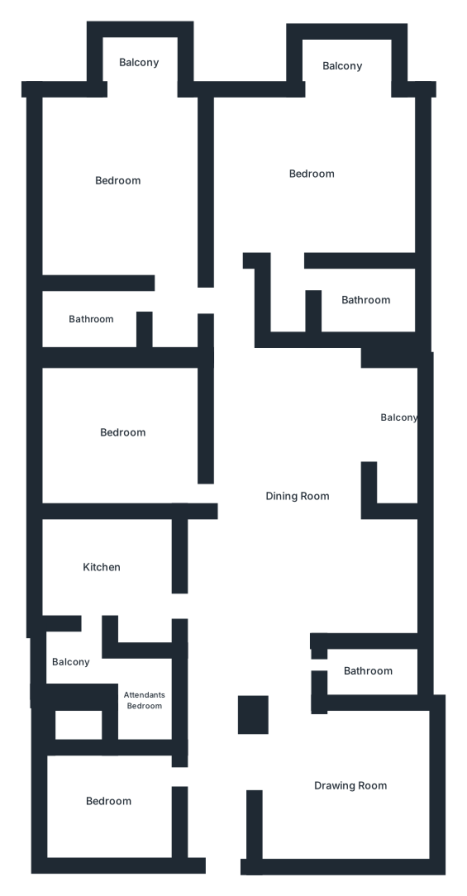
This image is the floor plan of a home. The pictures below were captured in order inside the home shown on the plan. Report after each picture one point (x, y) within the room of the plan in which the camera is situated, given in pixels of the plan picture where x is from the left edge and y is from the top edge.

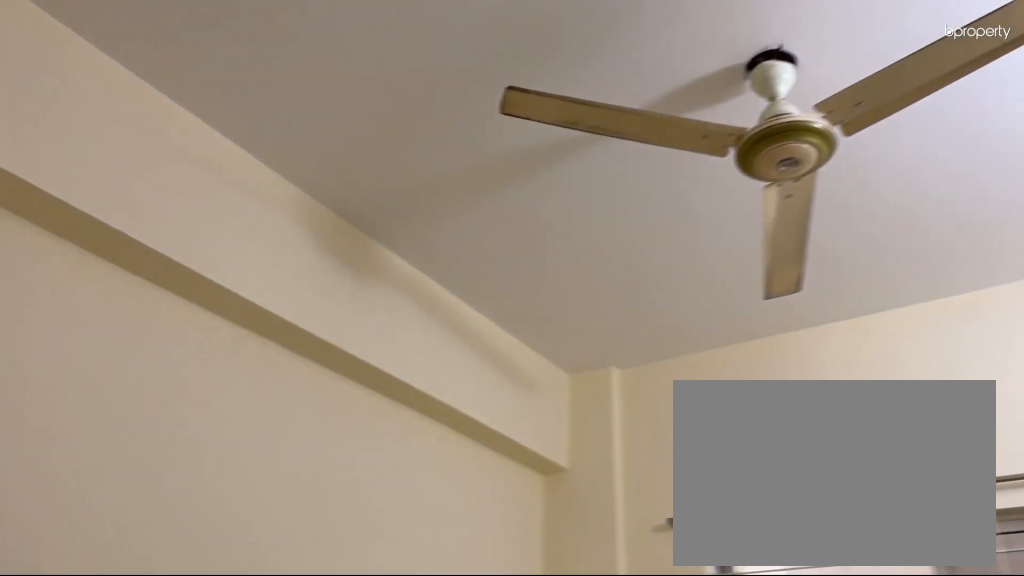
(107, 799)
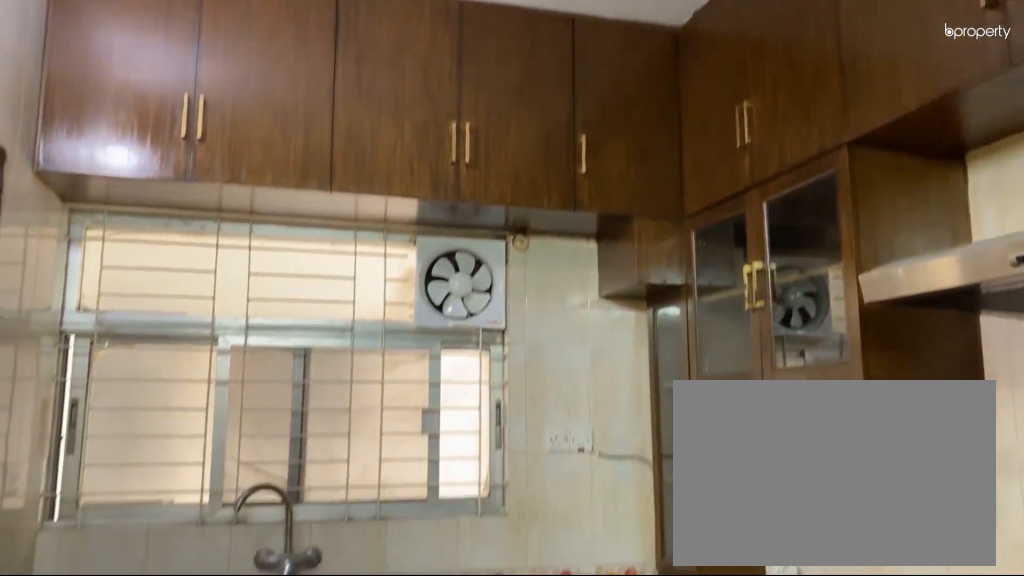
(104, 566)
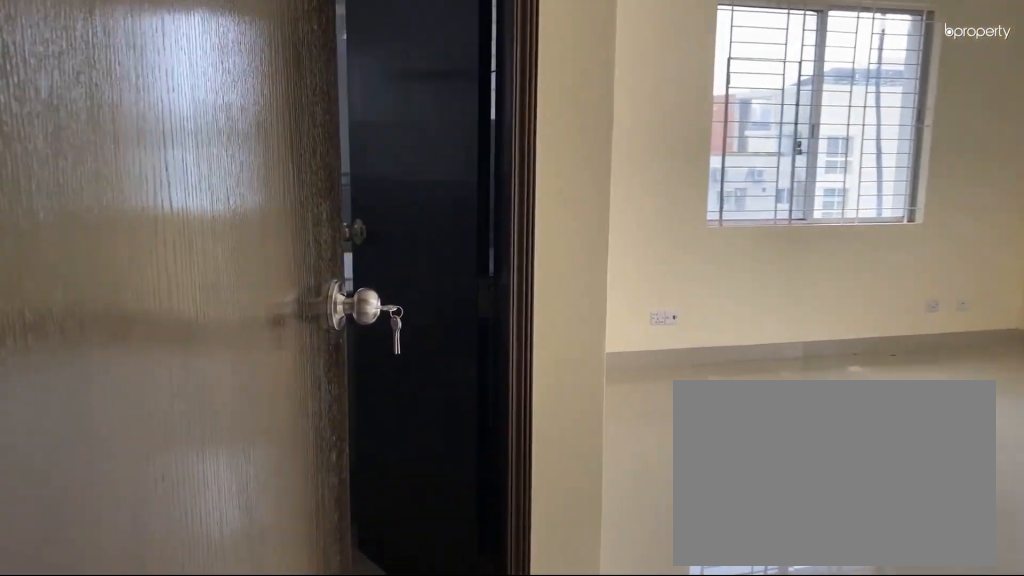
(117, 186)
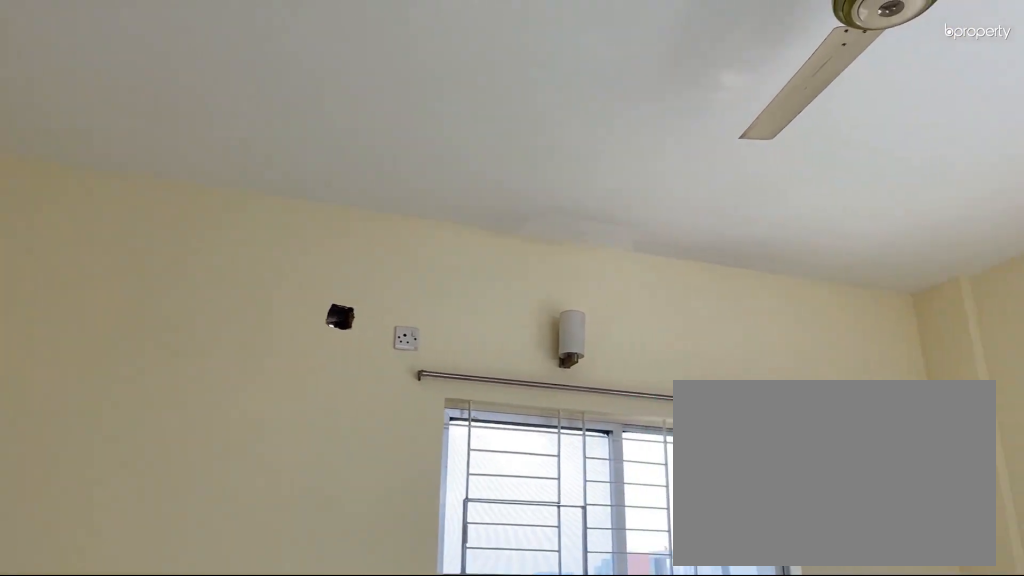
(117, 186)
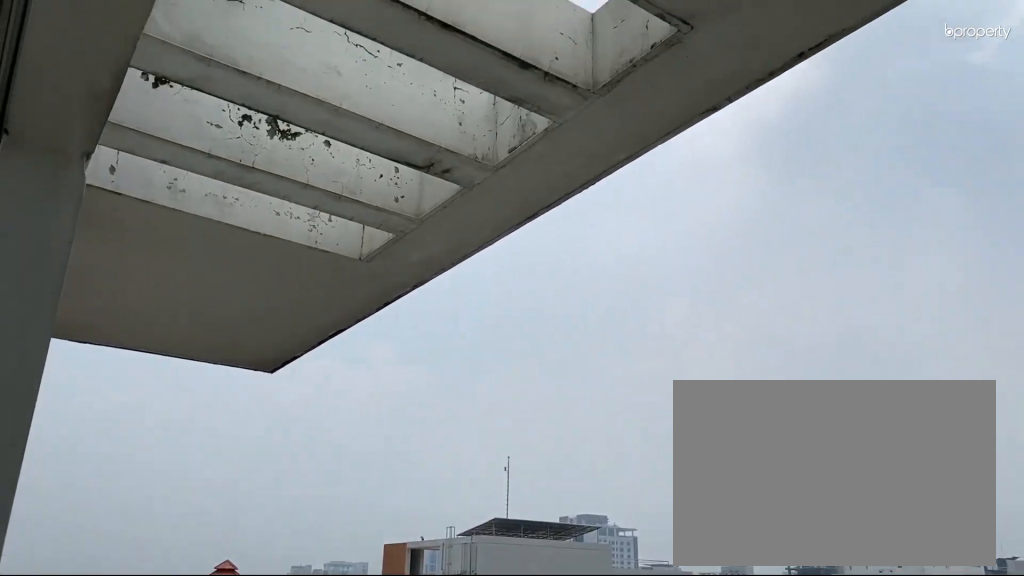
(140, 63)
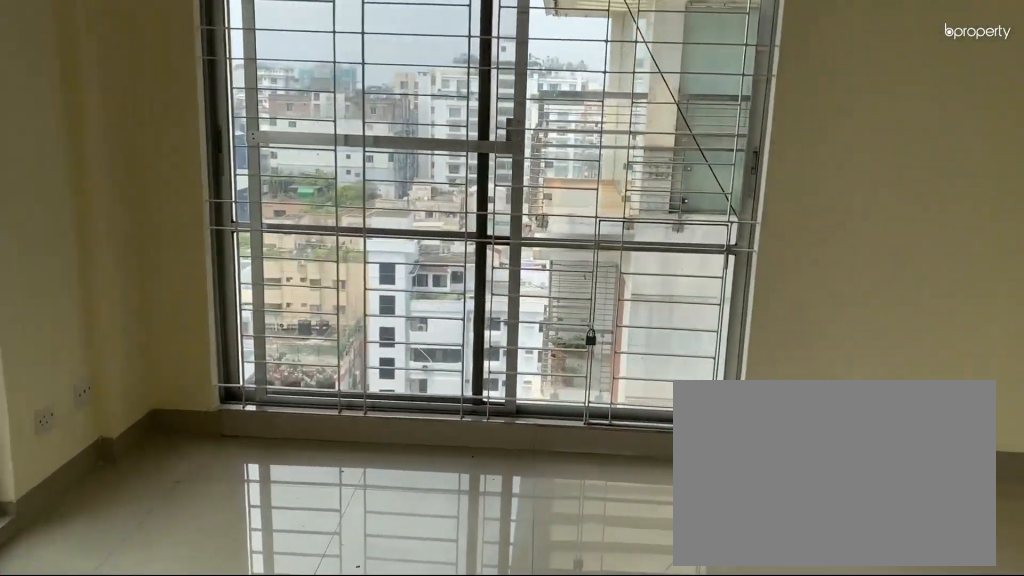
(311, 173)
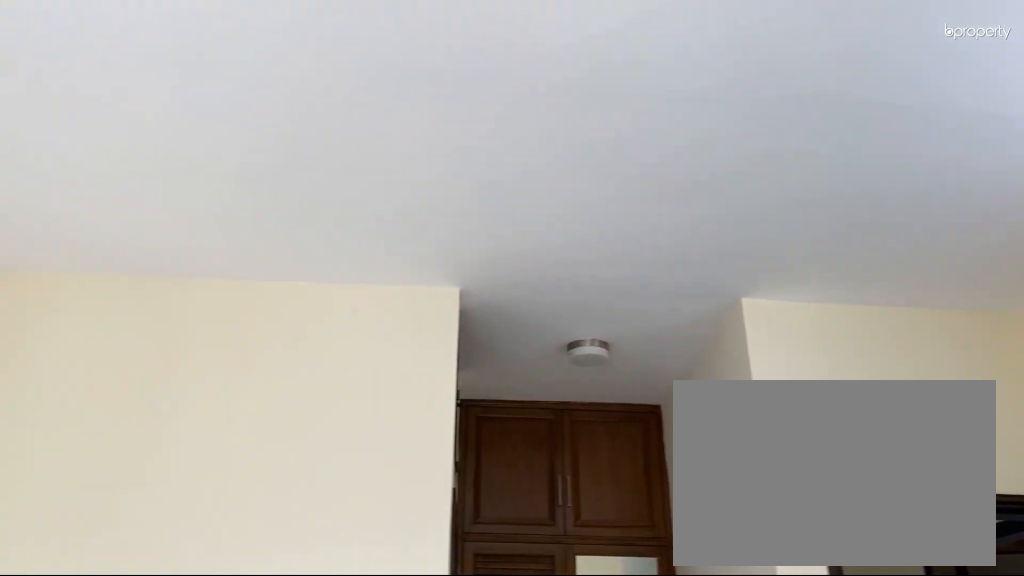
(311, 173)
